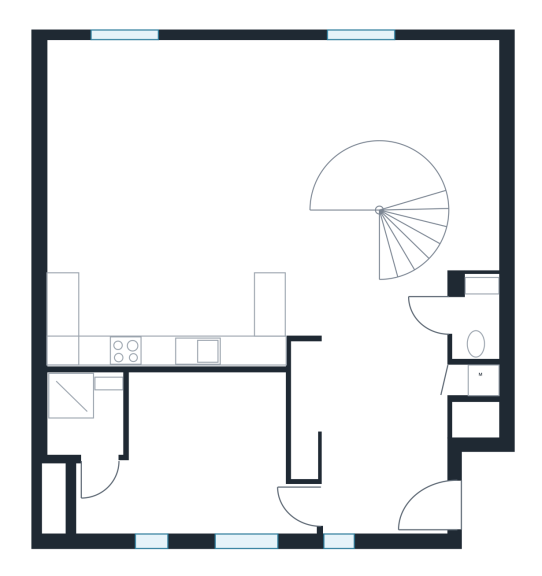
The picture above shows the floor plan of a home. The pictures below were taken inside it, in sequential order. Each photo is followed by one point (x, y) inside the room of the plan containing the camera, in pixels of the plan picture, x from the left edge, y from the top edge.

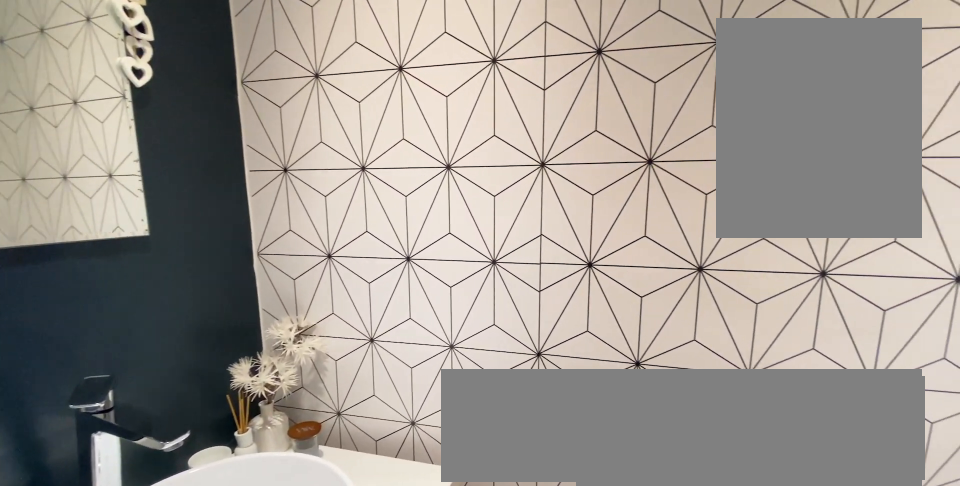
(92, 444)
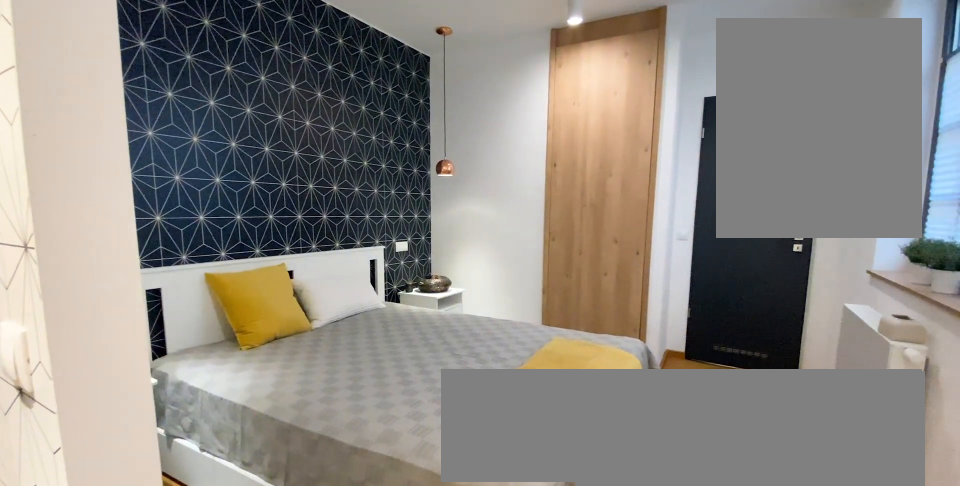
(92, 444)
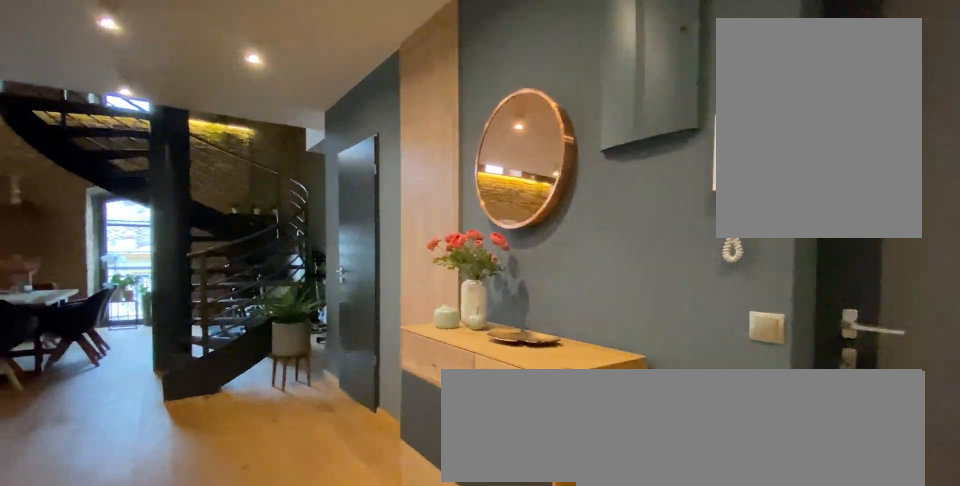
(388, 444)
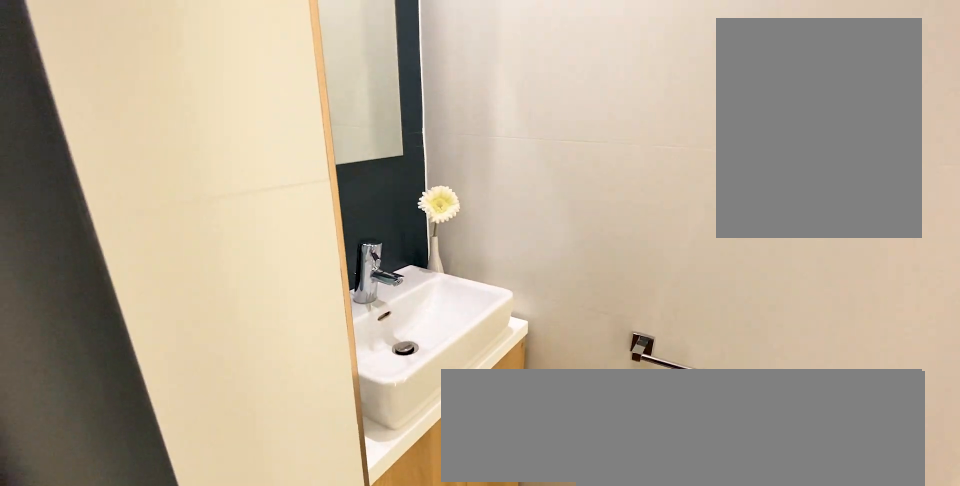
(475, 323)
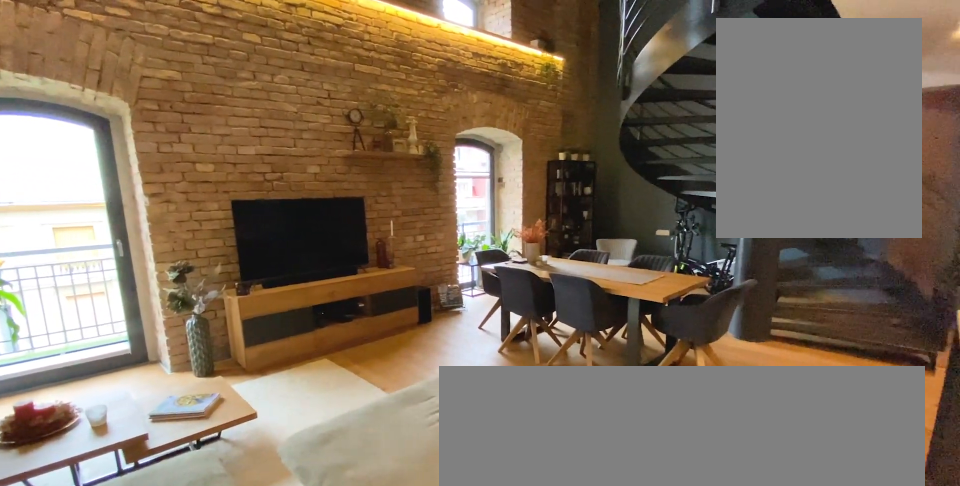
(200, 200)
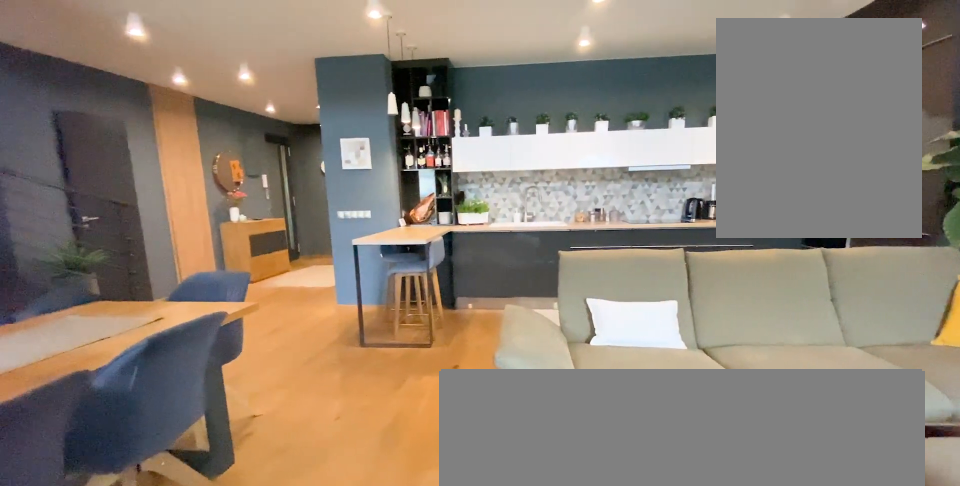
(200, 201)
